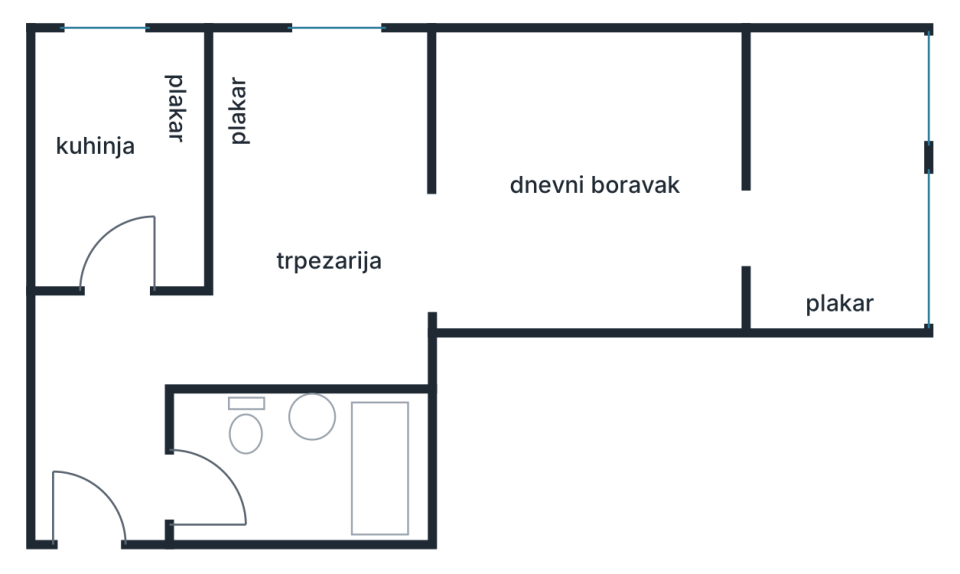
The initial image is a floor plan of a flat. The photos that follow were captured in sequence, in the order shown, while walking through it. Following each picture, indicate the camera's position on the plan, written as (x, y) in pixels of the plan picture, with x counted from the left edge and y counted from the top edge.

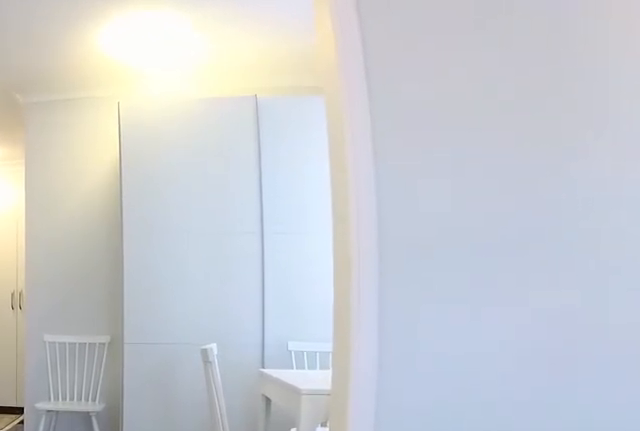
(614, 236)
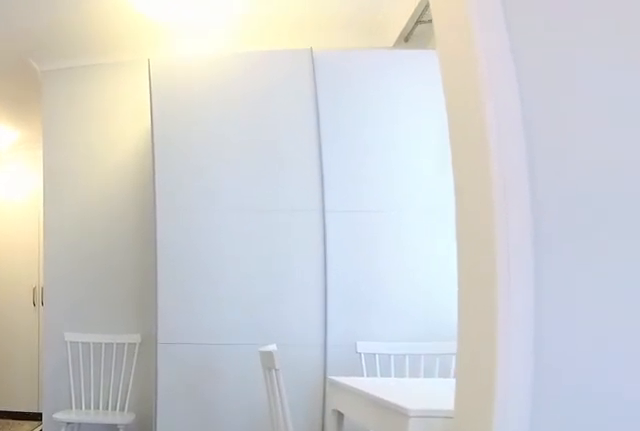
(572, 241)
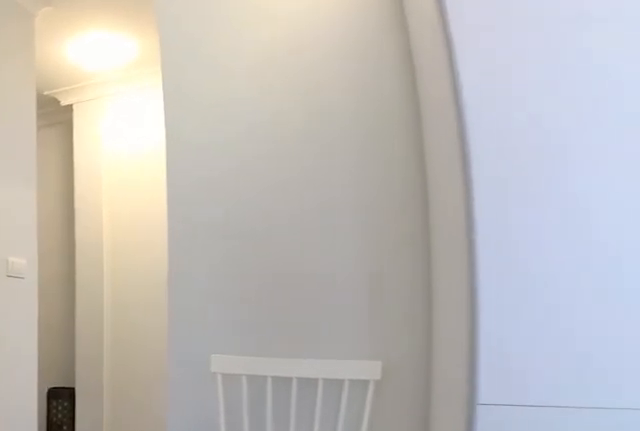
(395, 270)
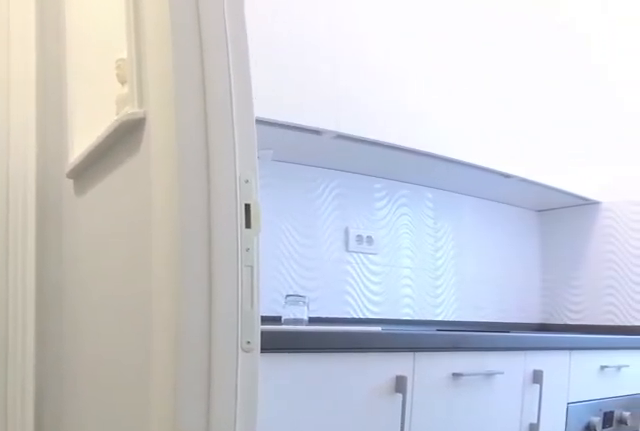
(132, 338)
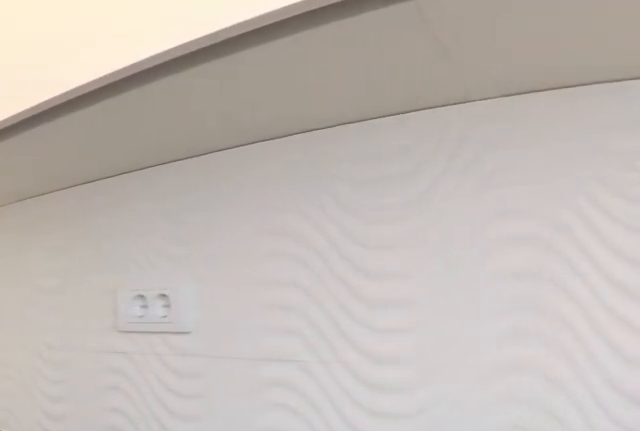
(140, 49)
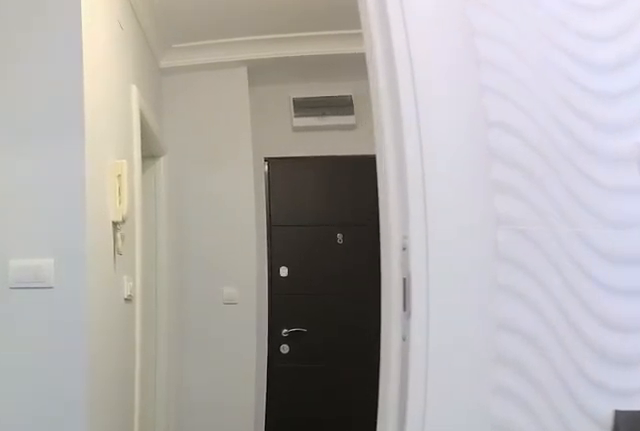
(121, 187)
